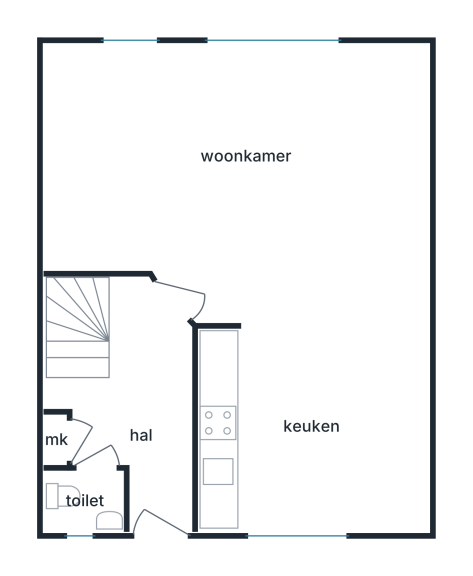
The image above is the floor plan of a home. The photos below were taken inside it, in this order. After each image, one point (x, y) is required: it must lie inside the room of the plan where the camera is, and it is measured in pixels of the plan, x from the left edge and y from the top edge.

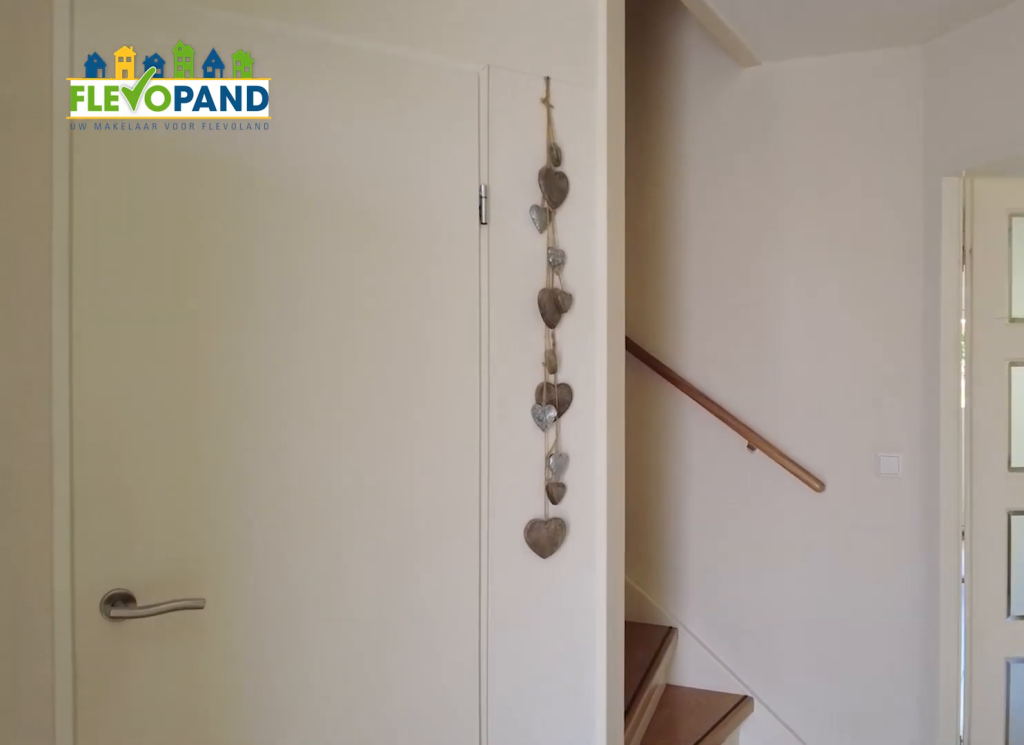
(140, 407)
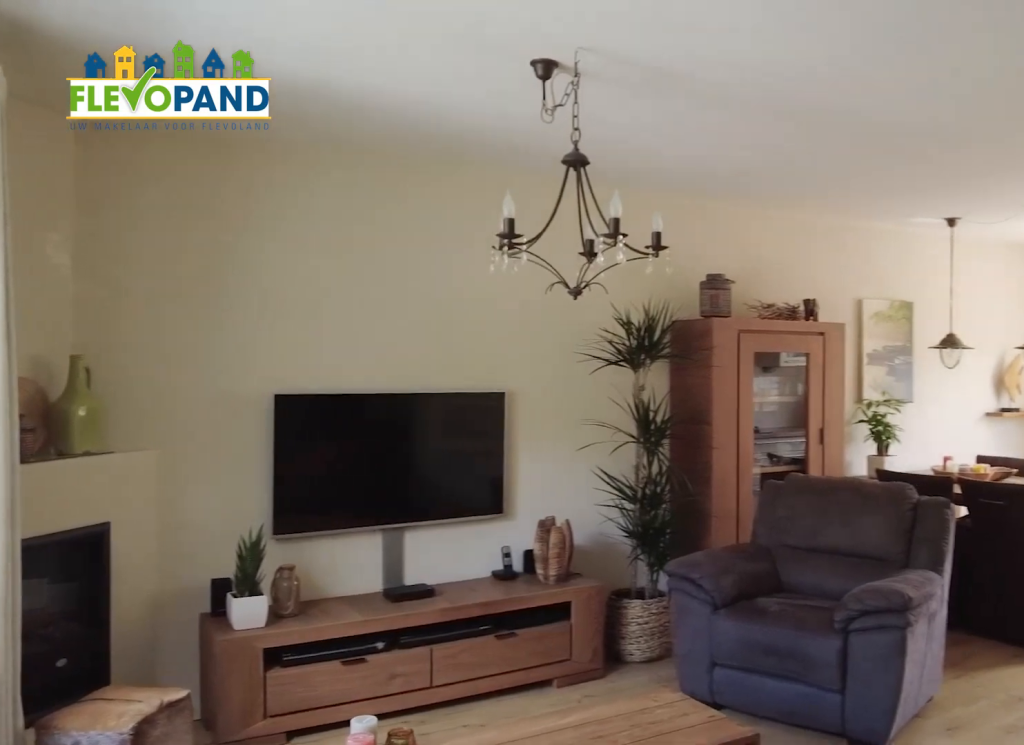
(157, 107)
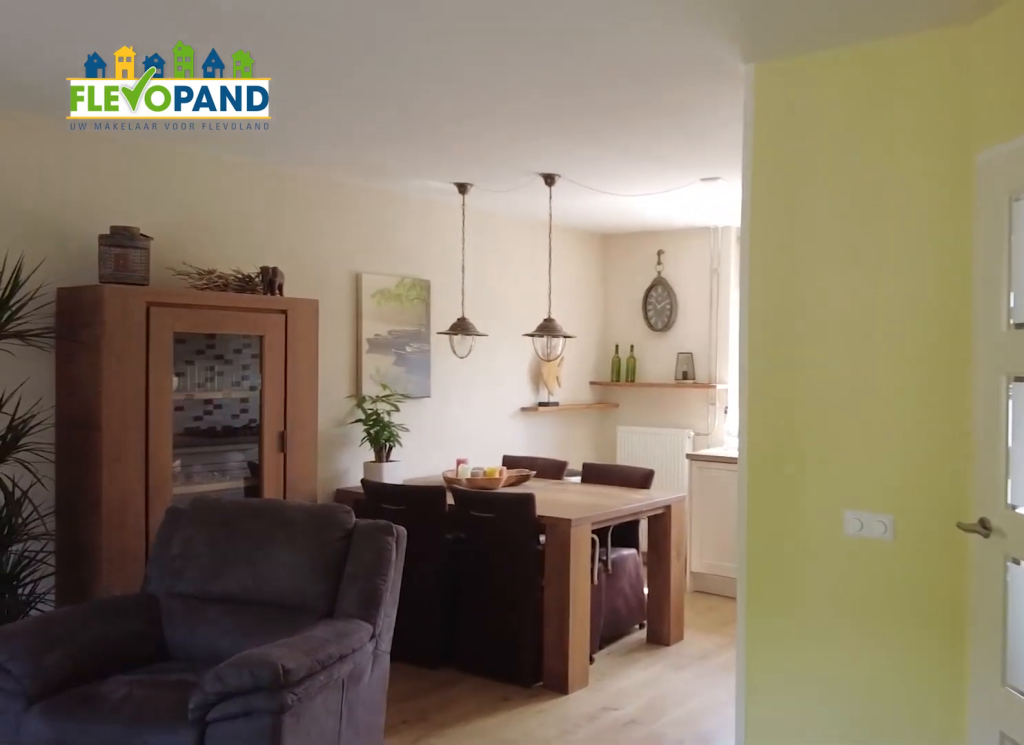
(157, 107)
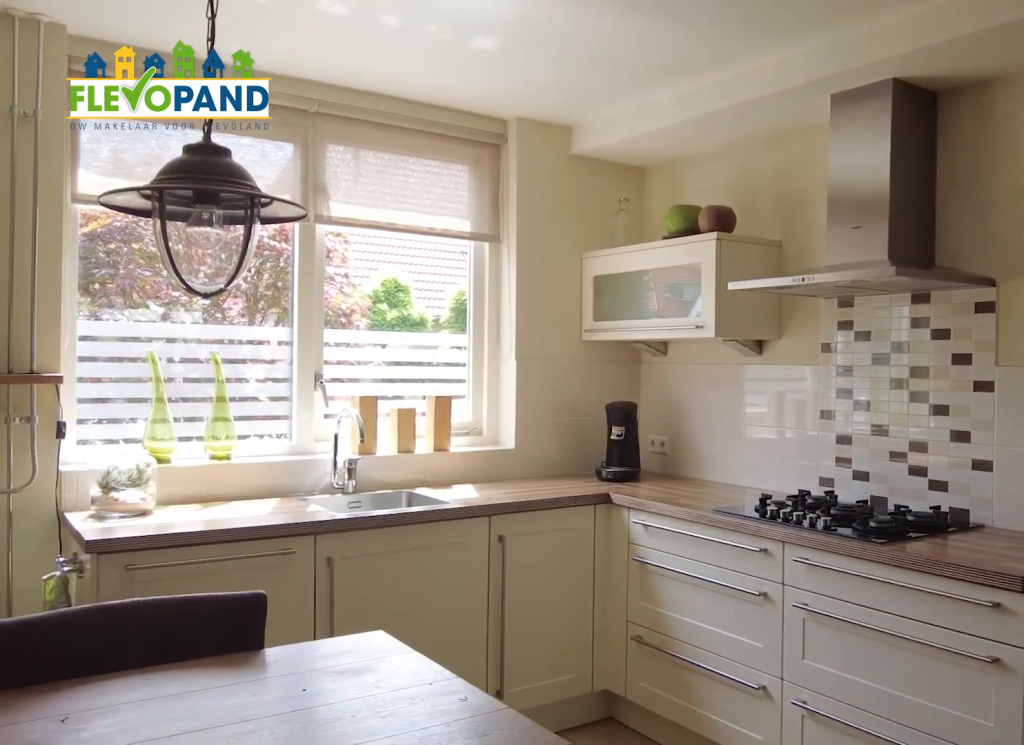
(312, 429)
